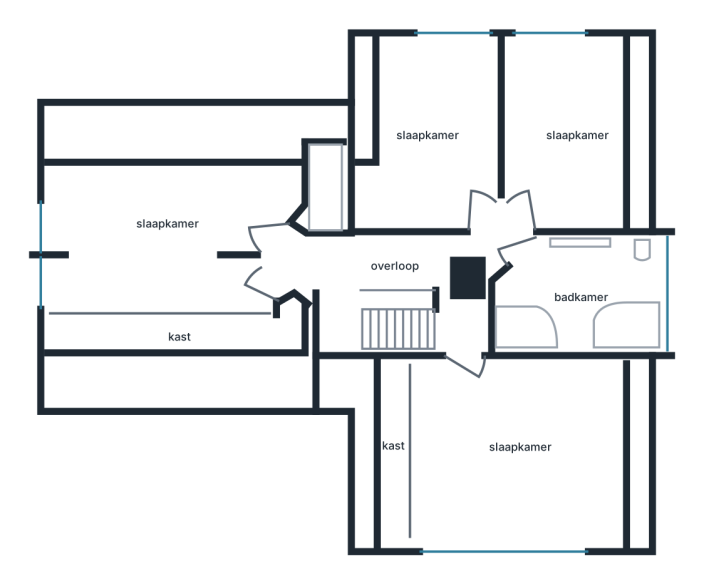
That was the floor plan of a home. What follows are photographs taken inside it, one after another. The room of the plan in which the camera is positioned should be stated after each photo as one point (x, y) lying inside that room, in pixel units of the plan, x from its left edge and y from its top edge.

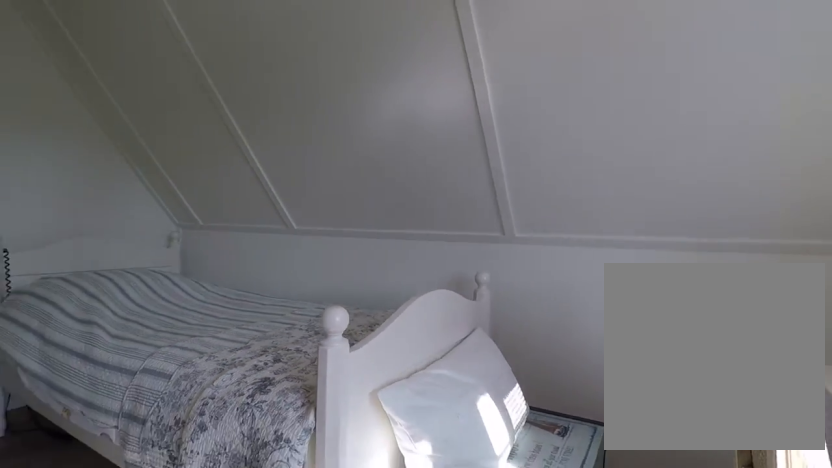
(433, 136)
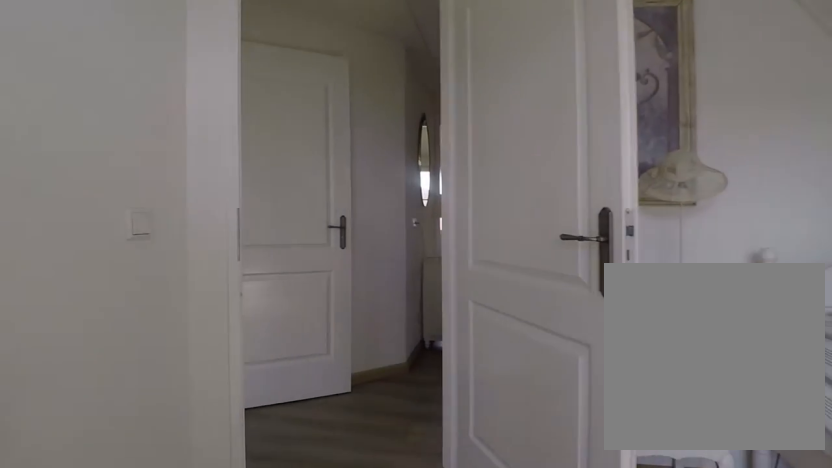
(433, 136)
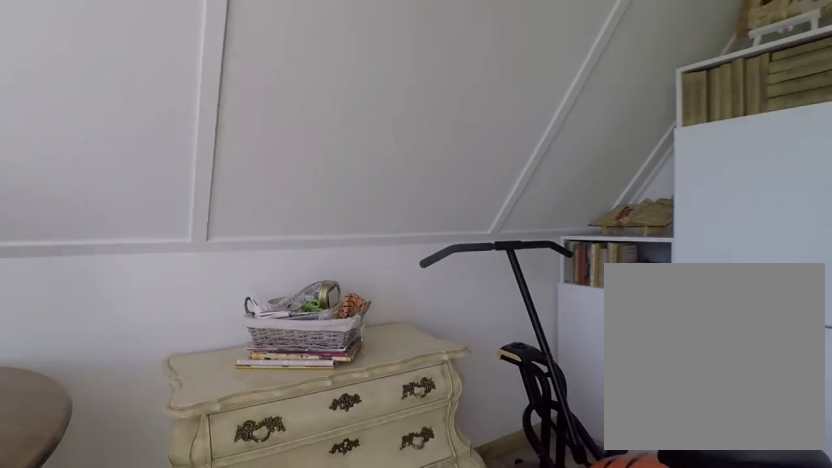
(568, 133)
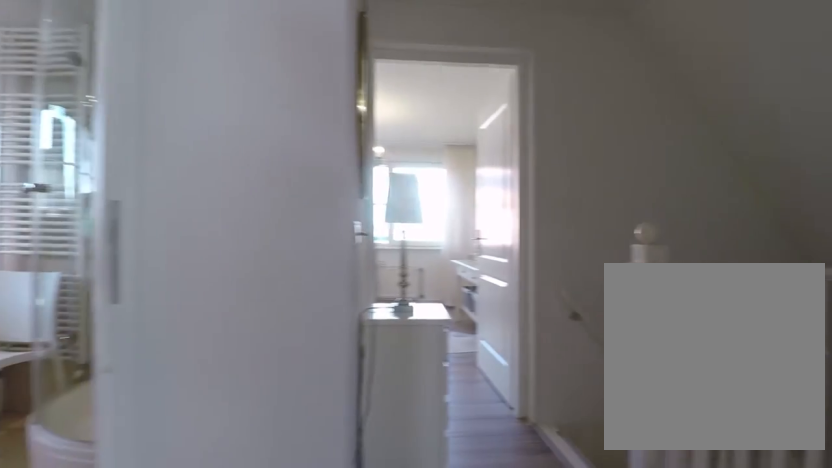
(412, 268)
